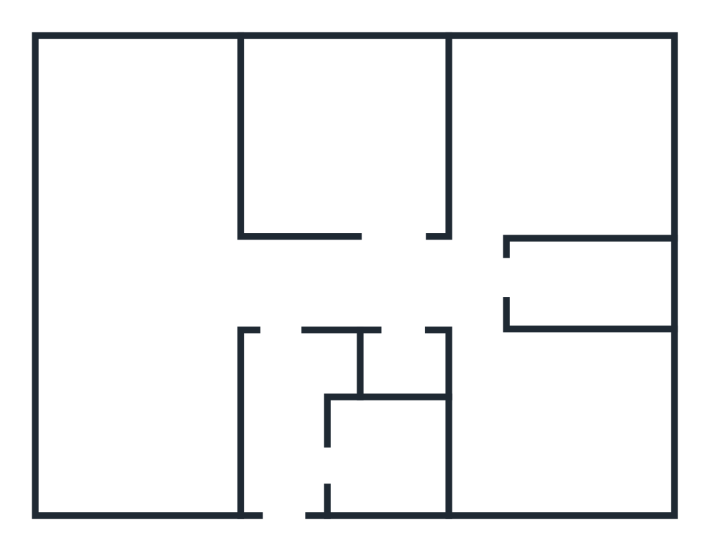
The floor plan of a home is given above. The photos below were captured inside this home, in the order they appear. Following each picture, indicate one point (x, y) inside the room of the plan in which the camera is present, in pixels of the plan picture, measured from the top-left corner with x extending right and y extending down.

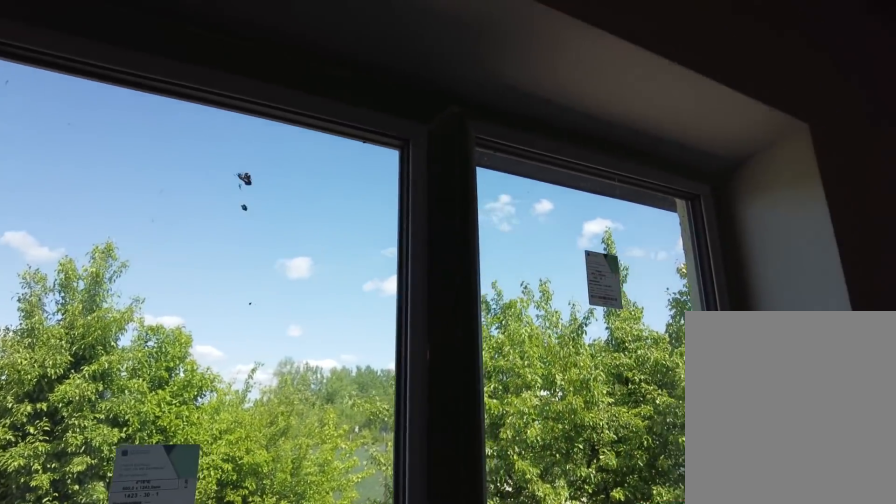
(494, 195)
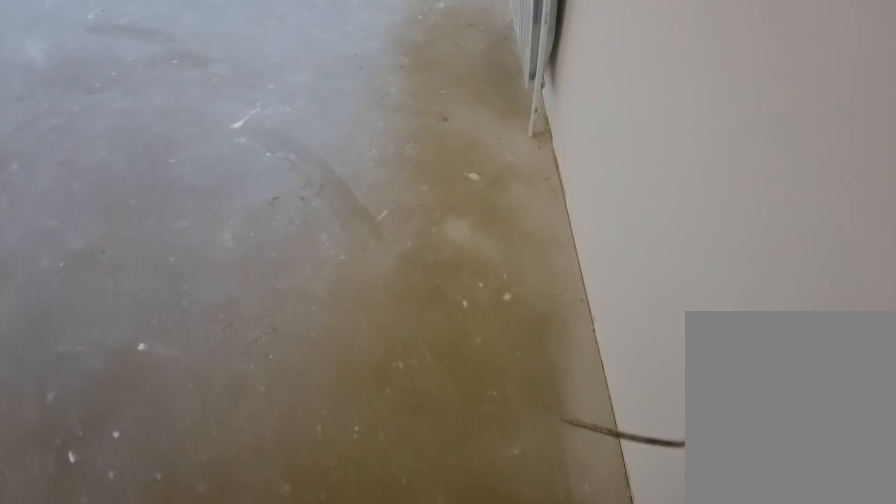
(494, 195)
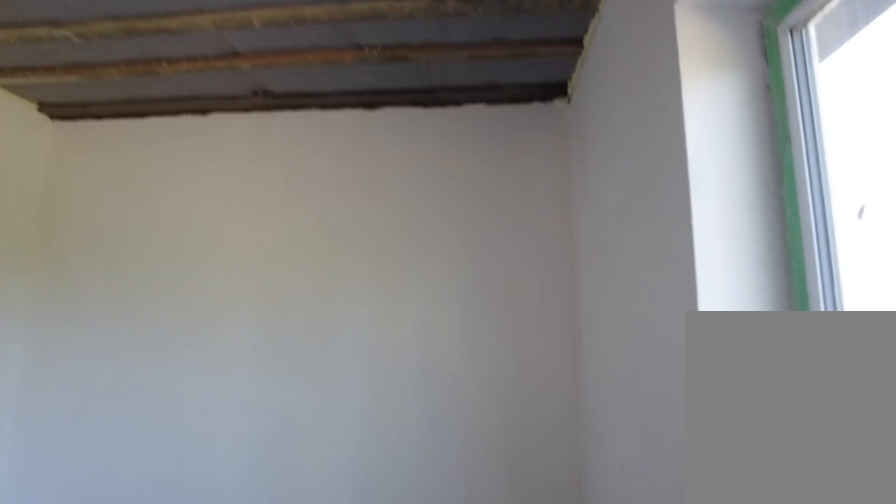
(393, 202)
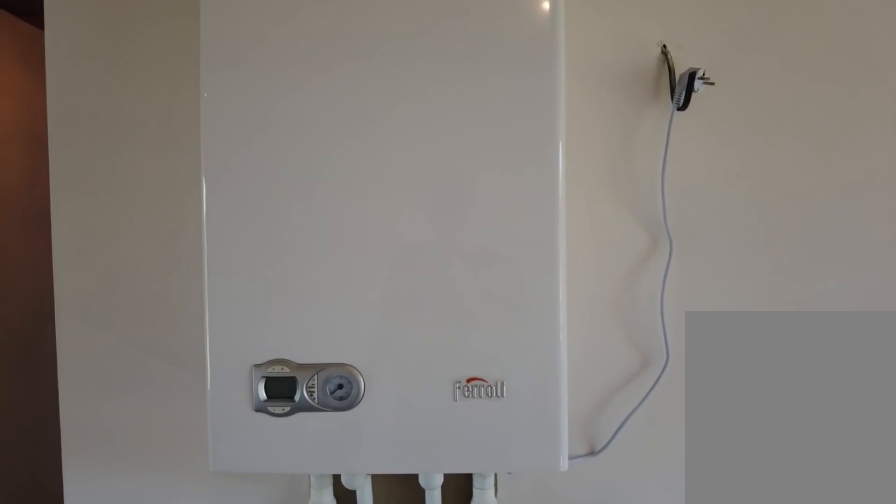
(156, 294)
